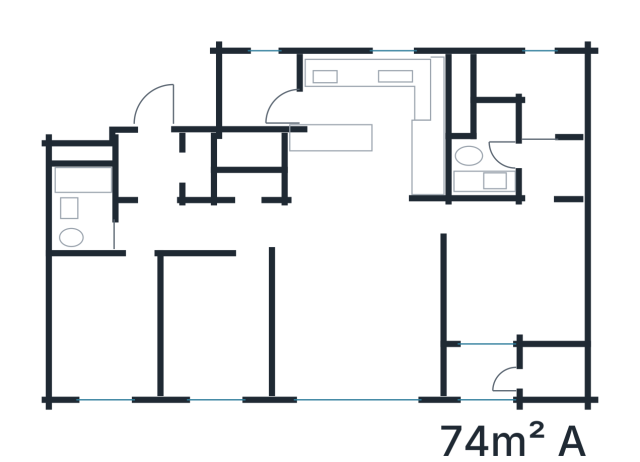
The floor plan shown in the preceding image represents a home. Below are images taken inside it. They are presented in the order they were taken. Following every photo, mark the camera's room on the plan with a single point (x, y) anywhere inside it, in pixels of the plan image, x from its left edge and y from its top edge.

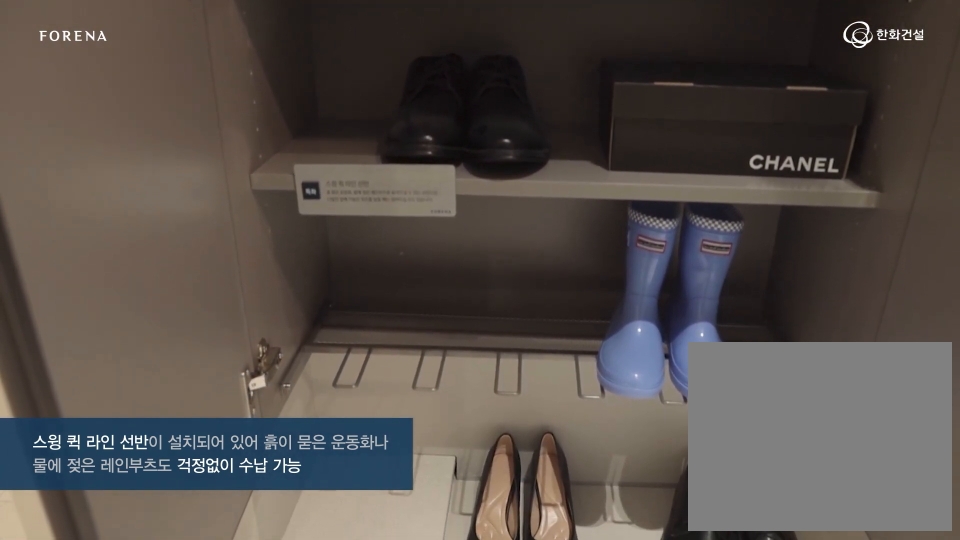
(156, 164)
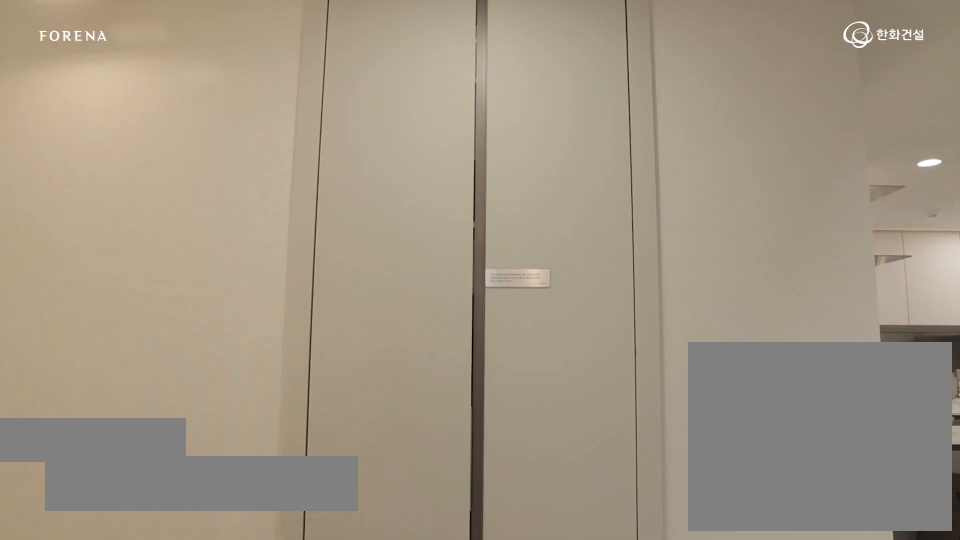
(228, 227)
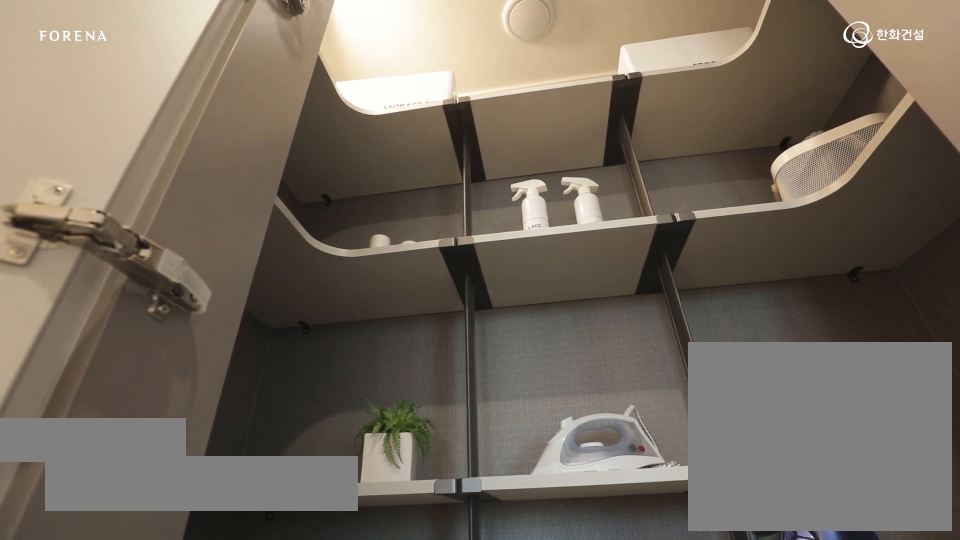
(228, 227)
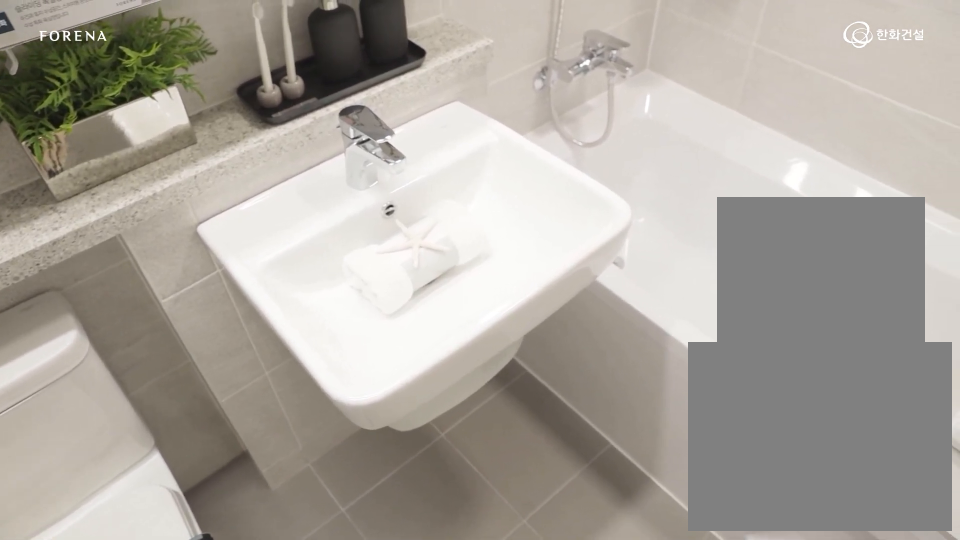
(107, 231)
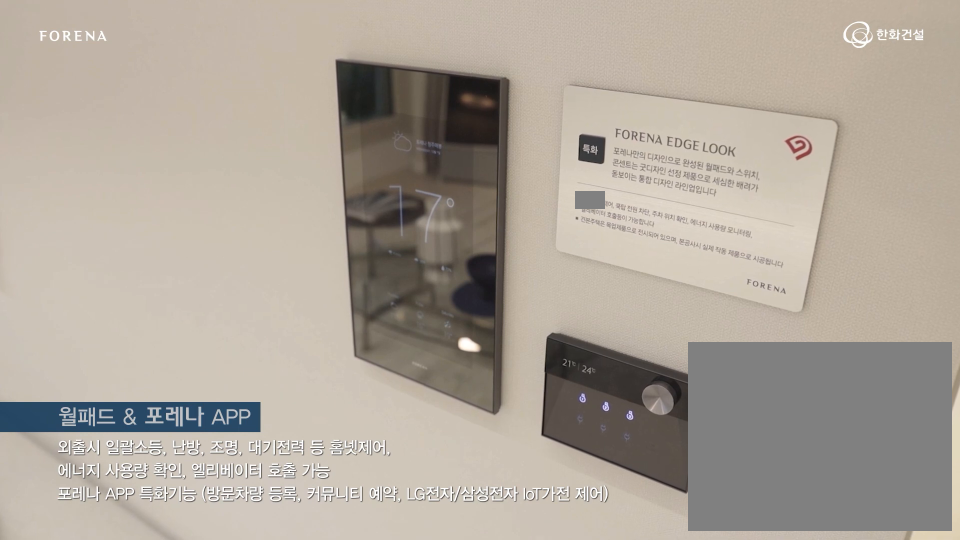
(363, 308)
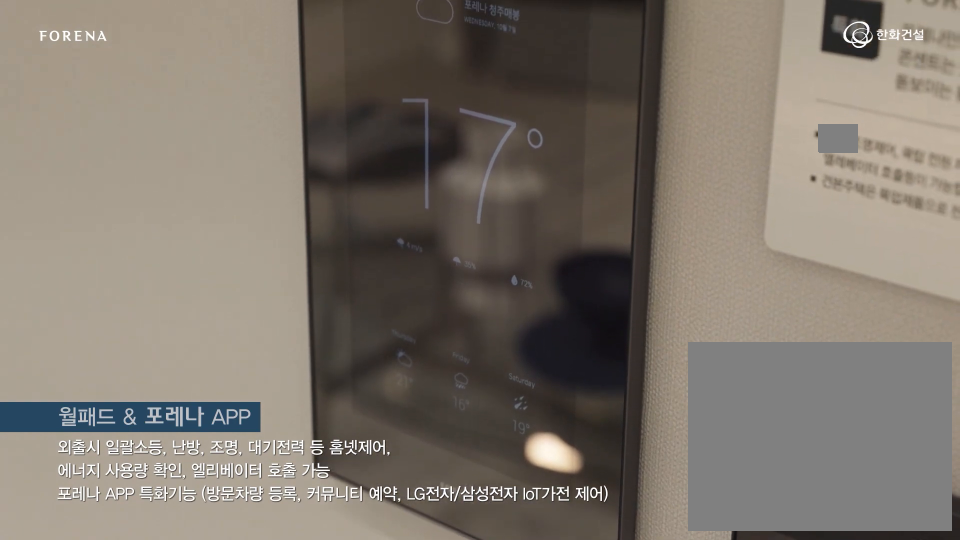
(363, 308)
